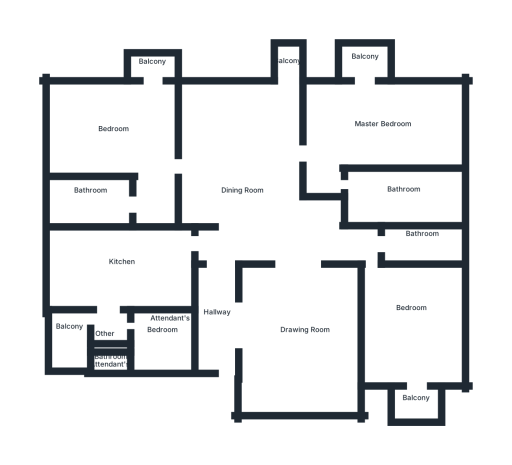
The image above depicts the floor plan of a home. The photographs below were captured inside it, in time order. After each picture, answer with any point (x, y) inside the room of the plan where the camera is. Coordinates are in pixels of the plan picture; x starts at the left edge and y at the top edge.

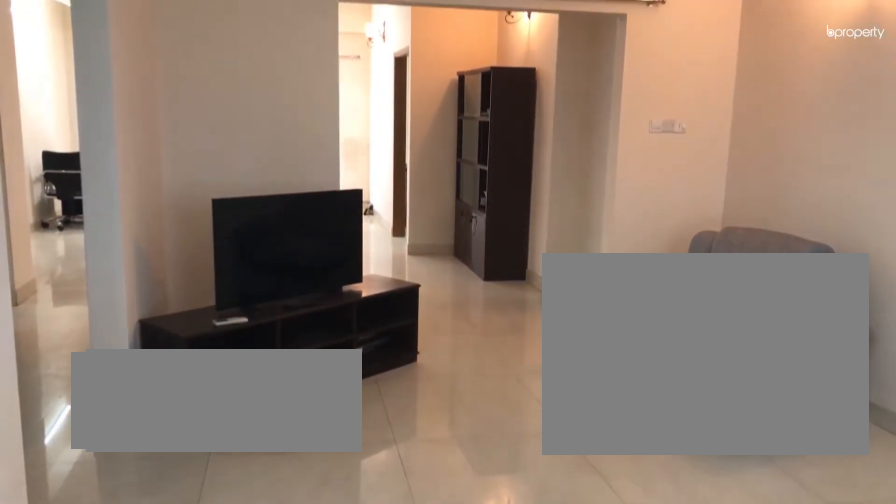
(294, 333)
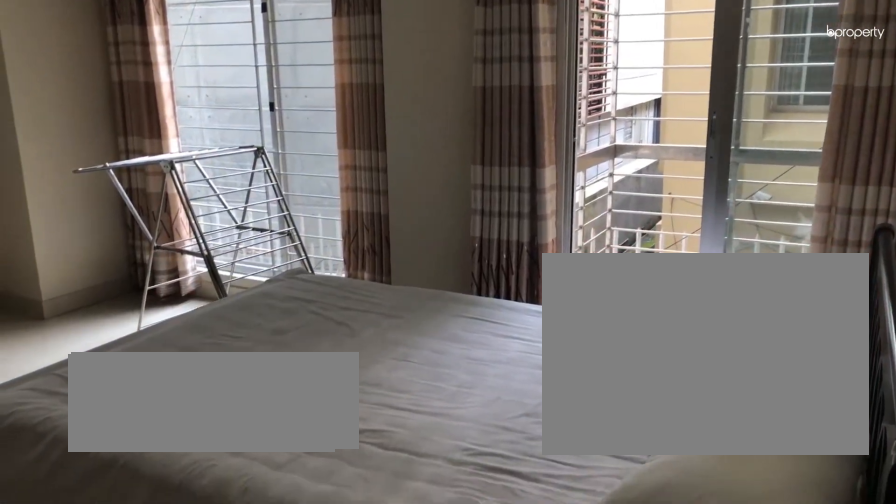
(142, 139)
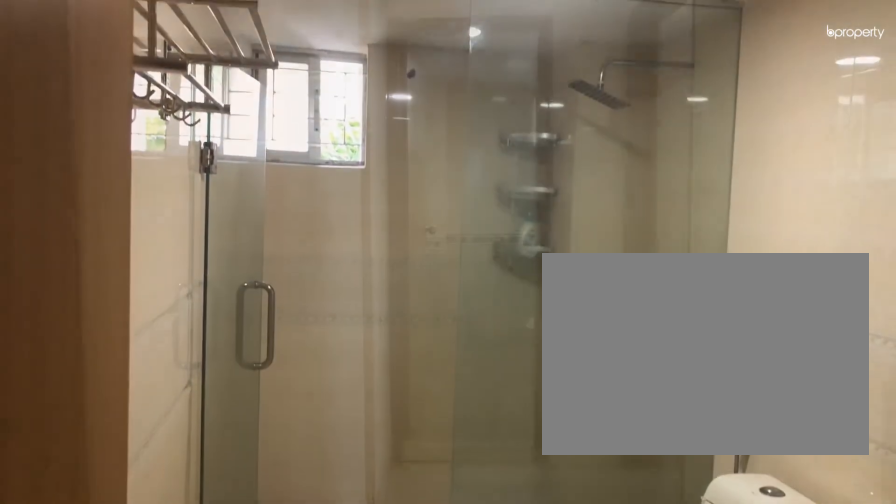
(401, 192)
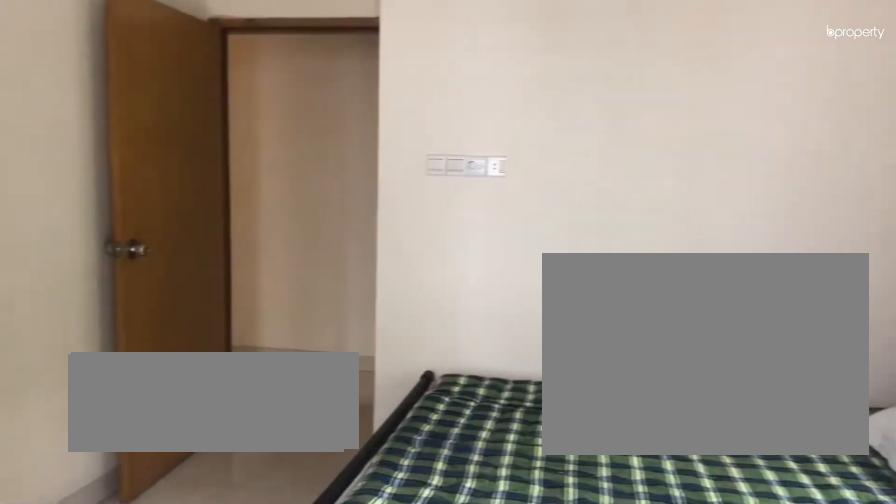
(411, 315)
